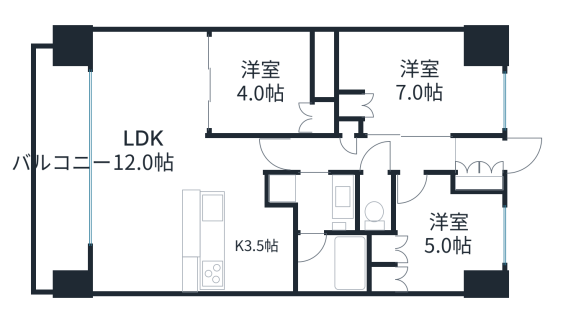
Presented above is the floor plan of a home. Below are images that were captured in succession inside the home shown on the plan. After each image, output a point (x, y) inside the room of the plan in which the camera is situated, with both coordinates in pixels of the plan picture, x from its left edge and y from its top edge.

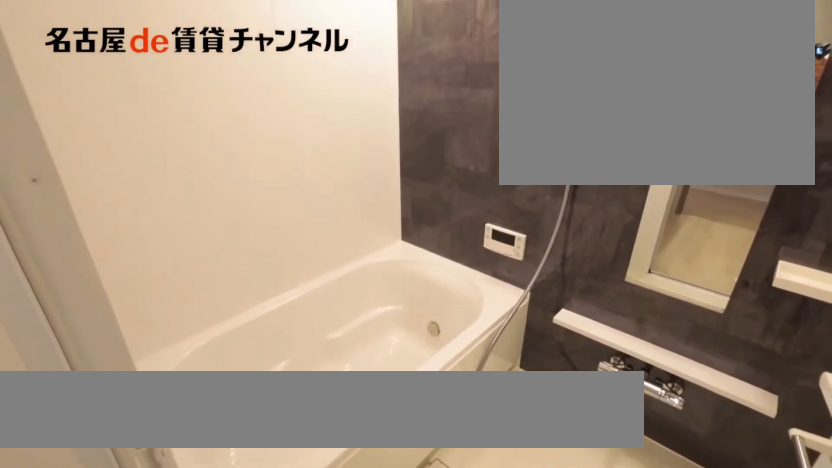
(329, 262)
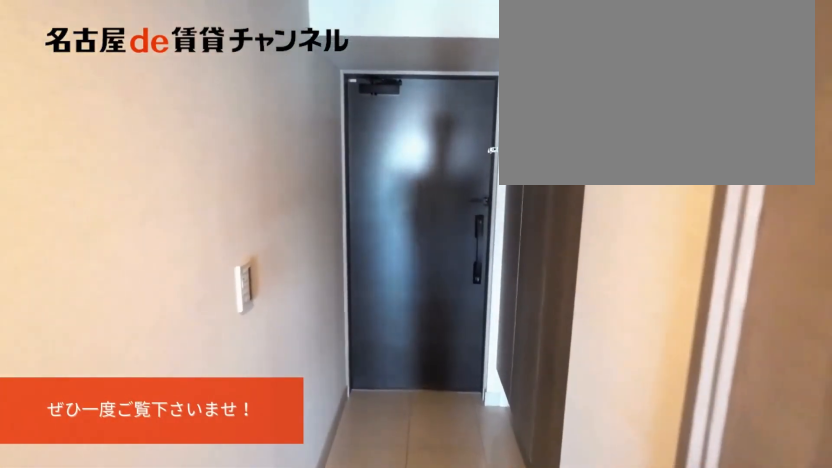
(479, 156)
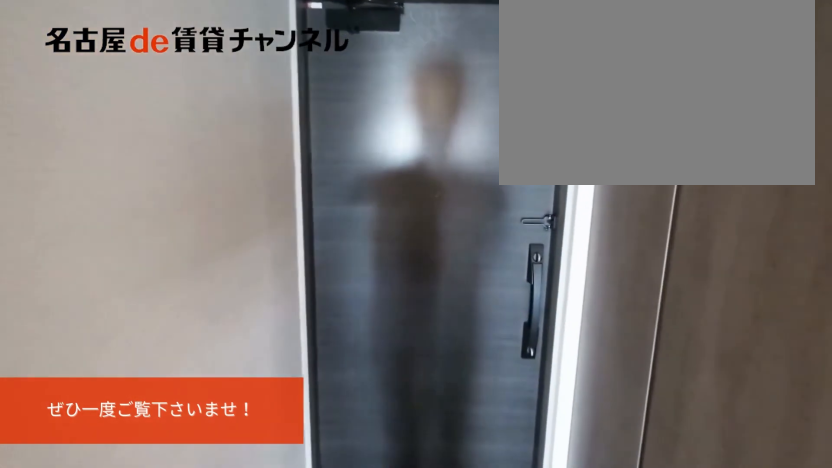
(479, 156)
